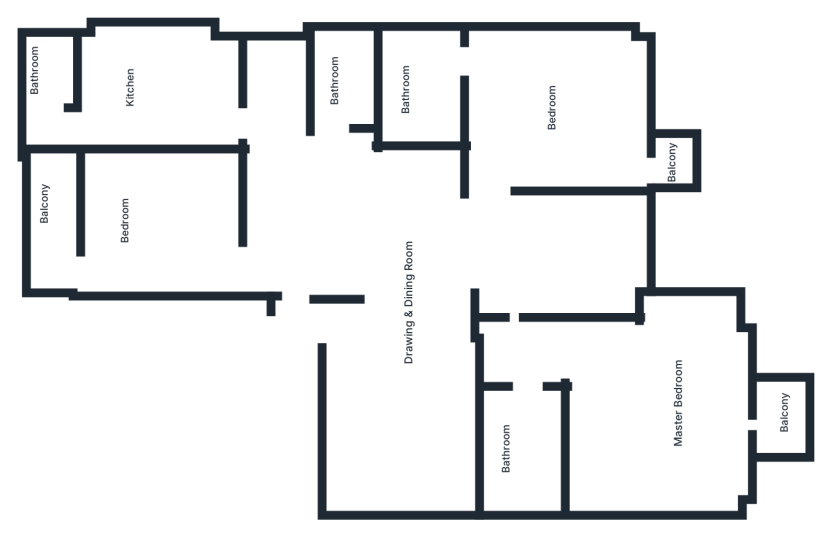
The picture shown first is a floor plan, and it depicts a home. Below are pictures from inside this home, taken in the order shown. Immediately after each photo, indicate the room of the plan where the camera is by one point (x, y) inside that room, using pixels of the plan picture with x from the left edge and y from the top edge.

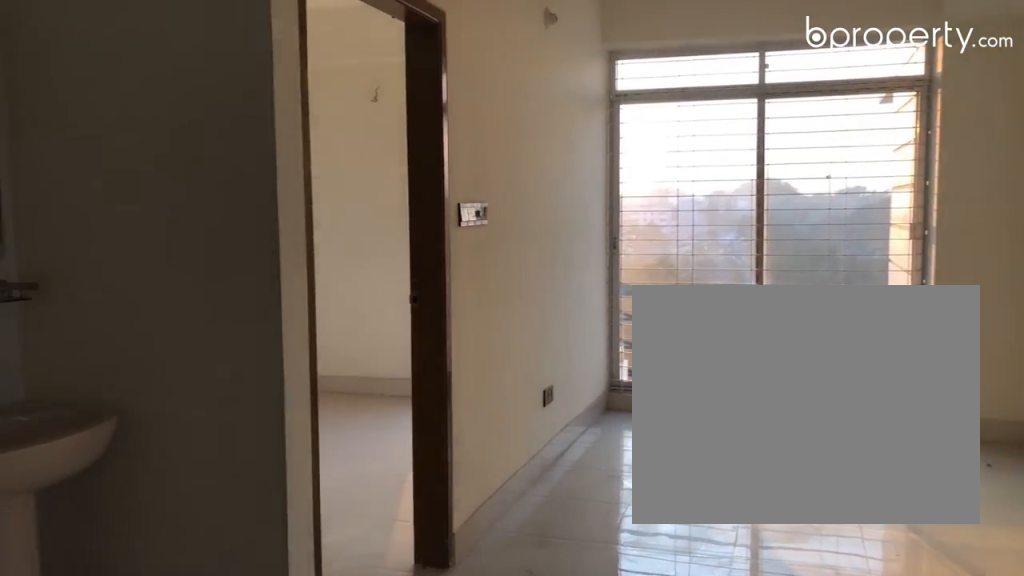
(365, 239)
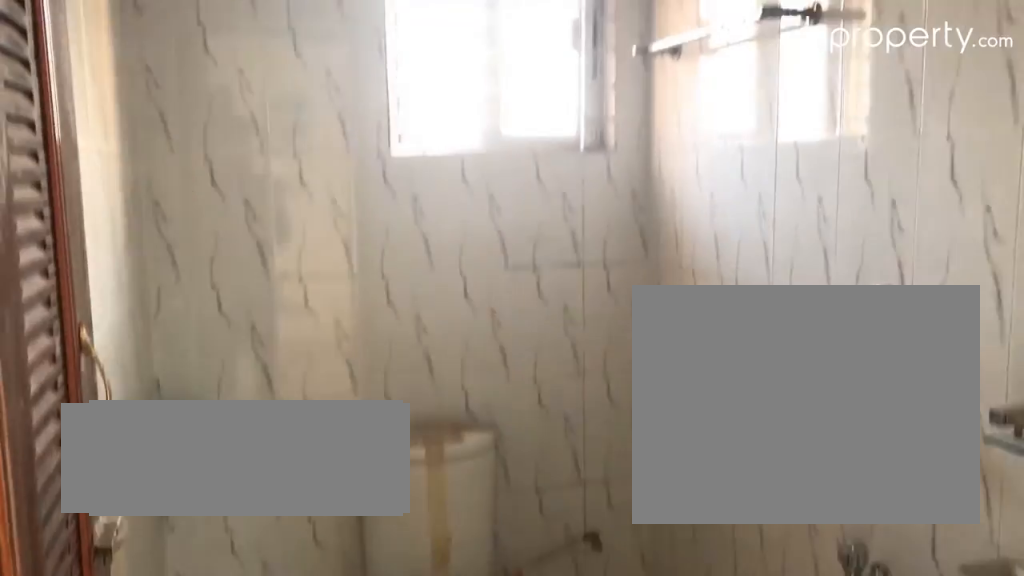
(341, 74)
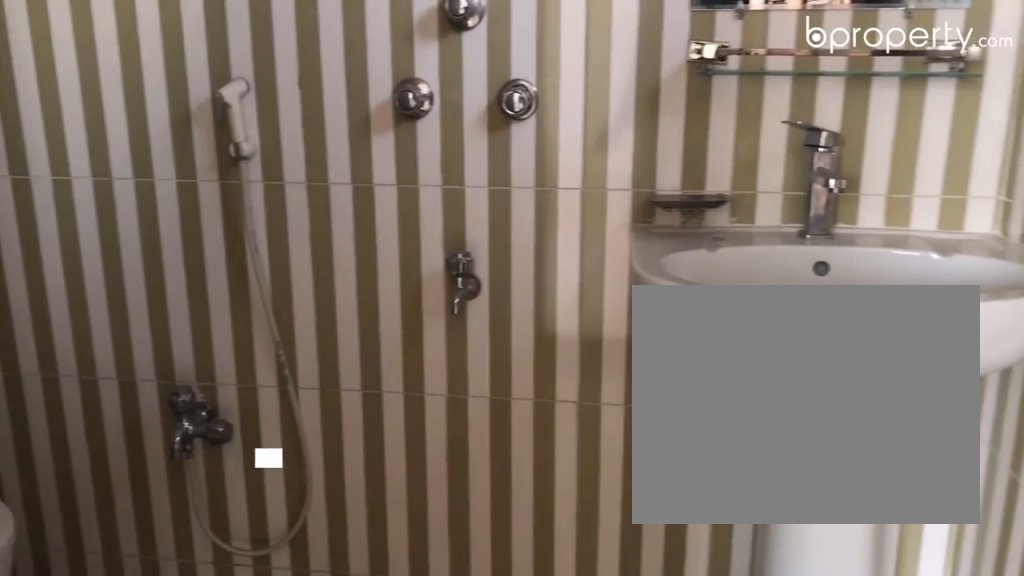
(411, 89)
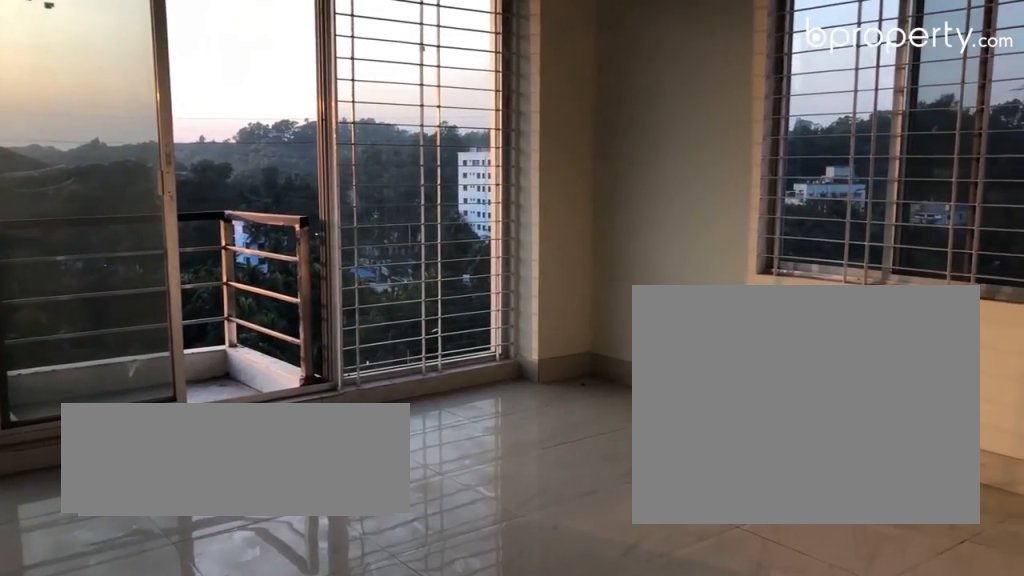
(663, 400)
